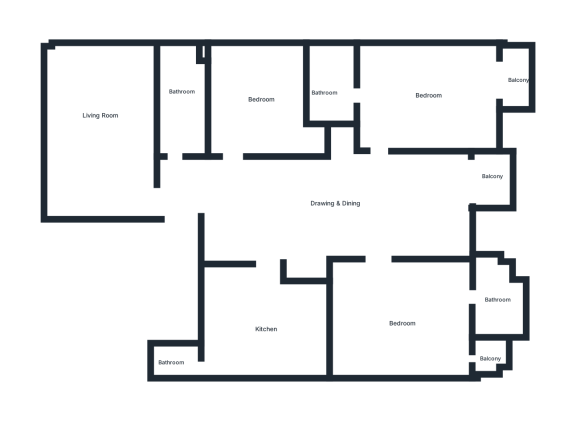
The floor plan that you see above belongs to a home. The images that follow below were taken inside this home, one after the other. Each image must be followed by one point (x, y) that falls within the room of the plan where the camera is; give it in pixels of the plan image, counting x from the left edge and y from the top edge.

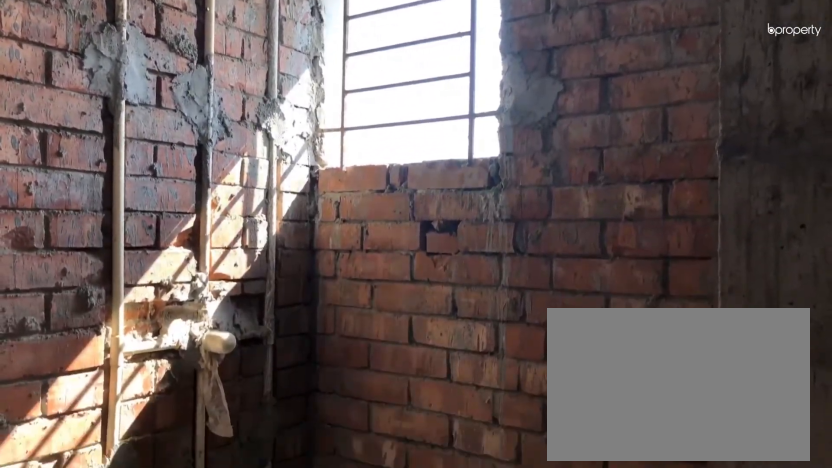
(329, 87)
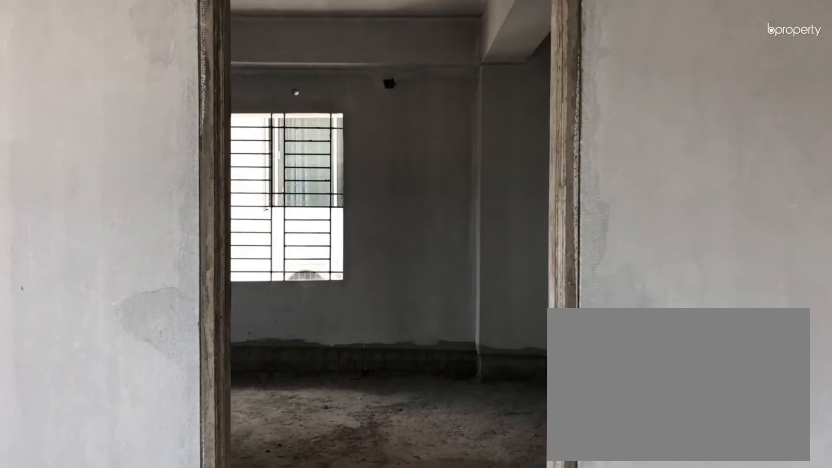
(382, 247)
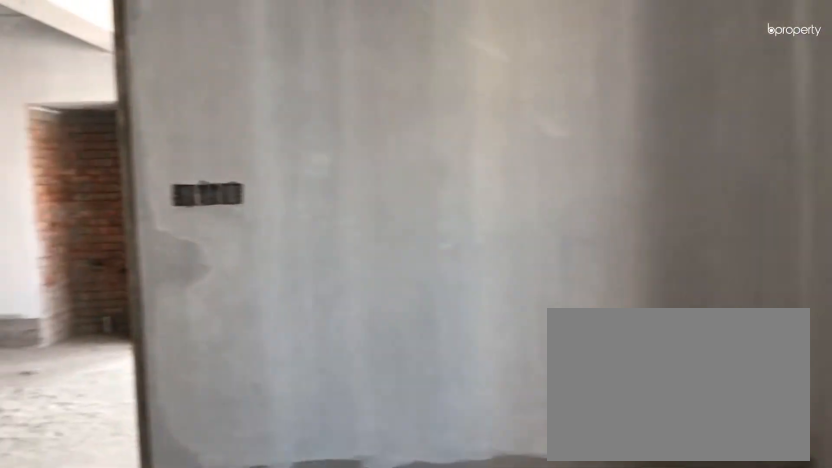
(402, 325)
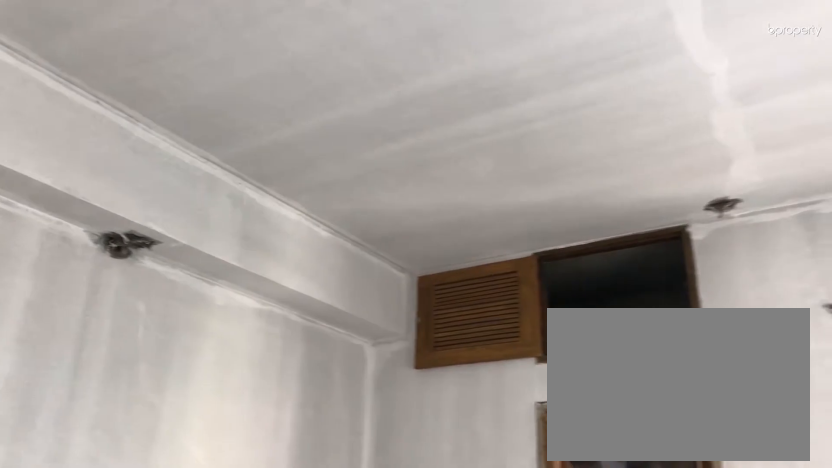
(402, 325)
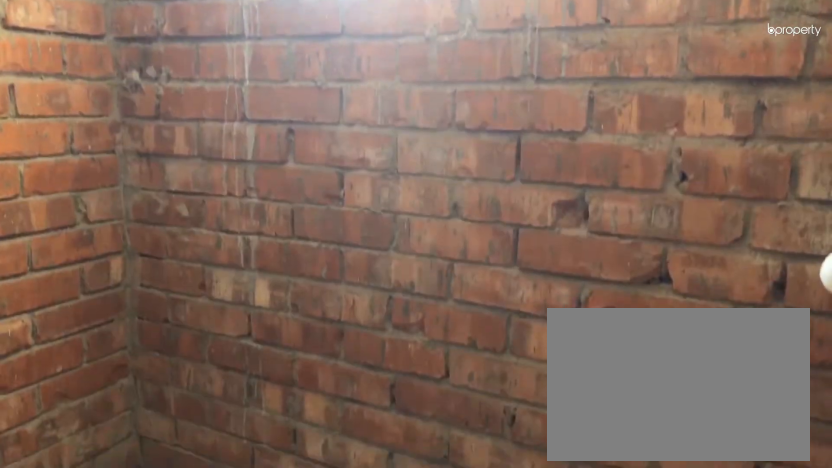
(494, 305)
